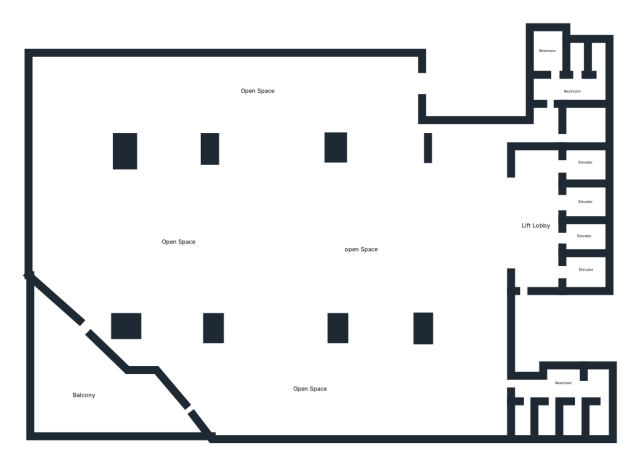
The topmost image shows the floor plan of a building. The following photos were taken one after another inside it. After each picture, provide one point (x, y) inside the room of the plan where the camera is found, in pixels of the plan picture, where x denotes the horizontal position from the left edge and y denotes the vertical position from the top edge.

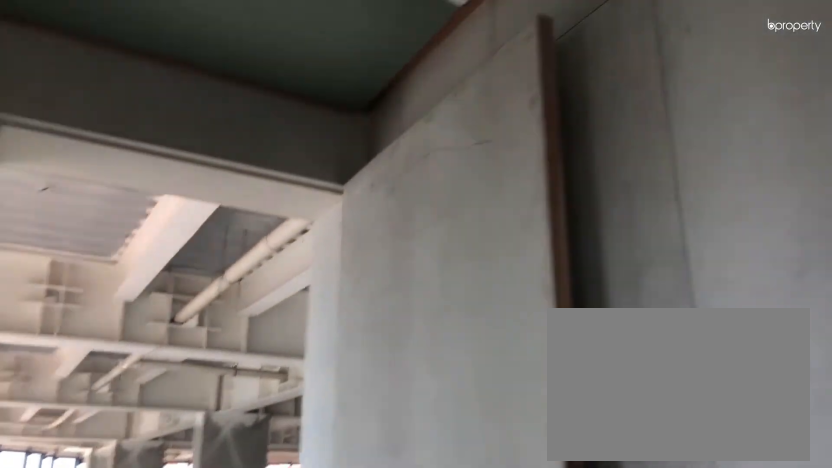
(562, 384)
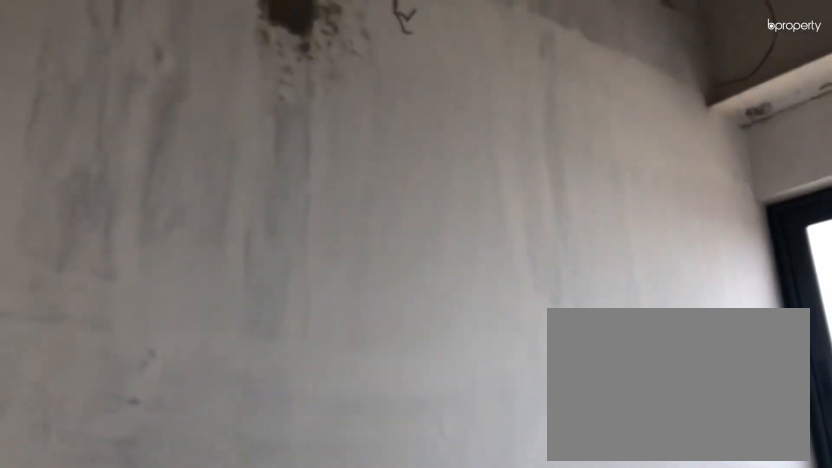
(583, 122)
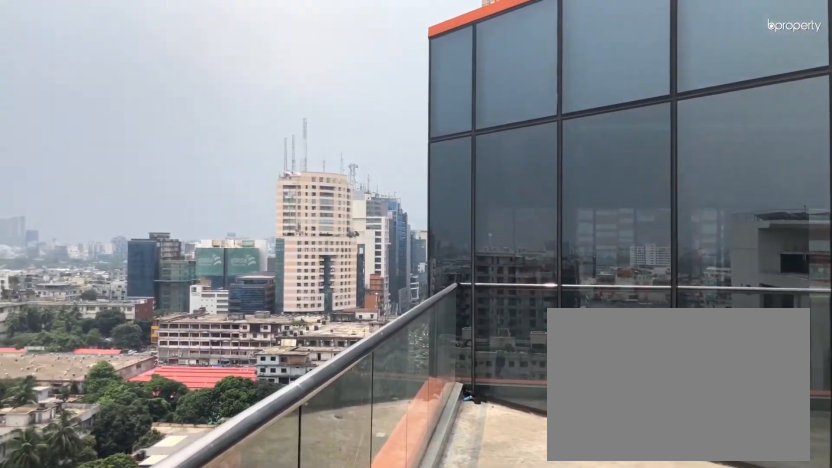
(79, 391)
